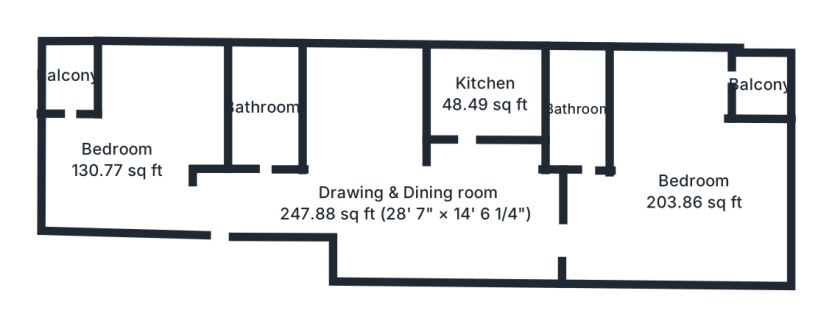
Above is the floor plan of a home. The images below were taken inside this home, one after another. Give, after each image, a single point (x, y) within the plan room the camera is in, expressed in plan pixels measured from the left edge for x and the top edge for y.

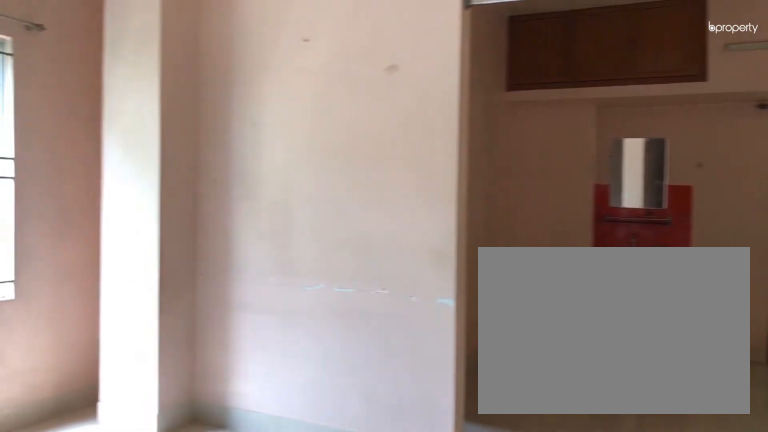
(410, 205)
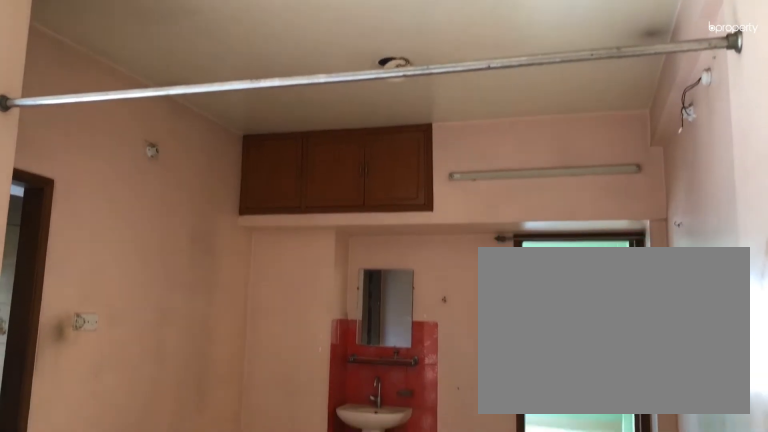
(409, 205)
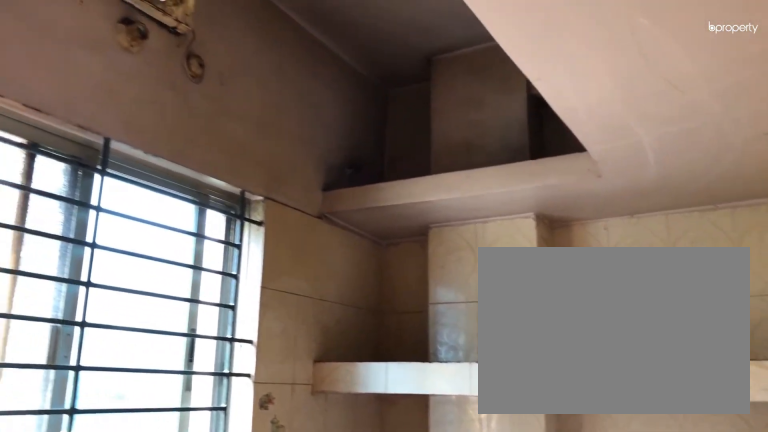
(486, 95)
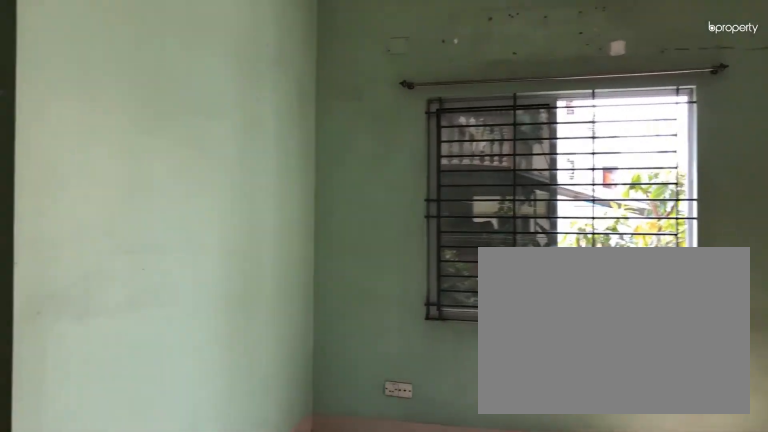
(691, 190)
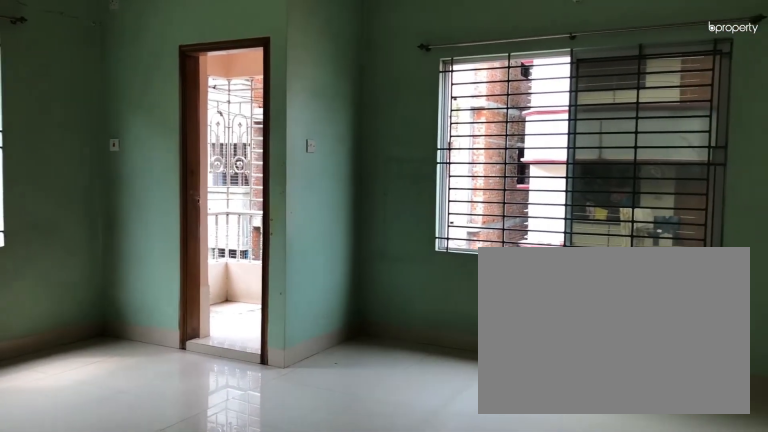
(691, 190)
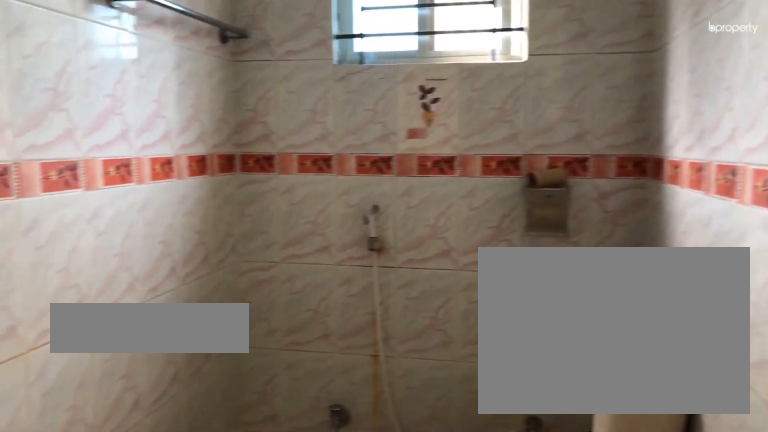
(579, 111)
